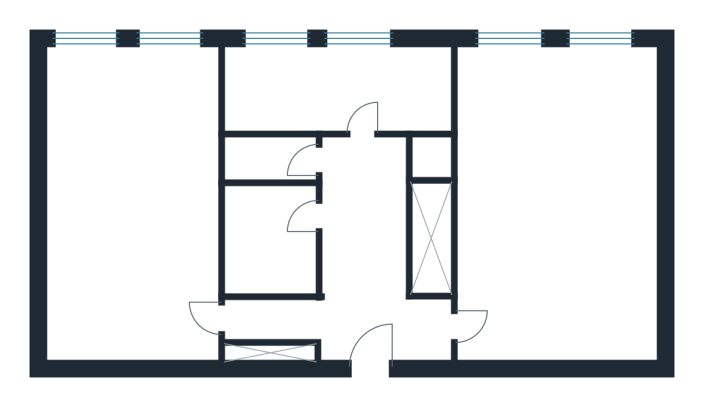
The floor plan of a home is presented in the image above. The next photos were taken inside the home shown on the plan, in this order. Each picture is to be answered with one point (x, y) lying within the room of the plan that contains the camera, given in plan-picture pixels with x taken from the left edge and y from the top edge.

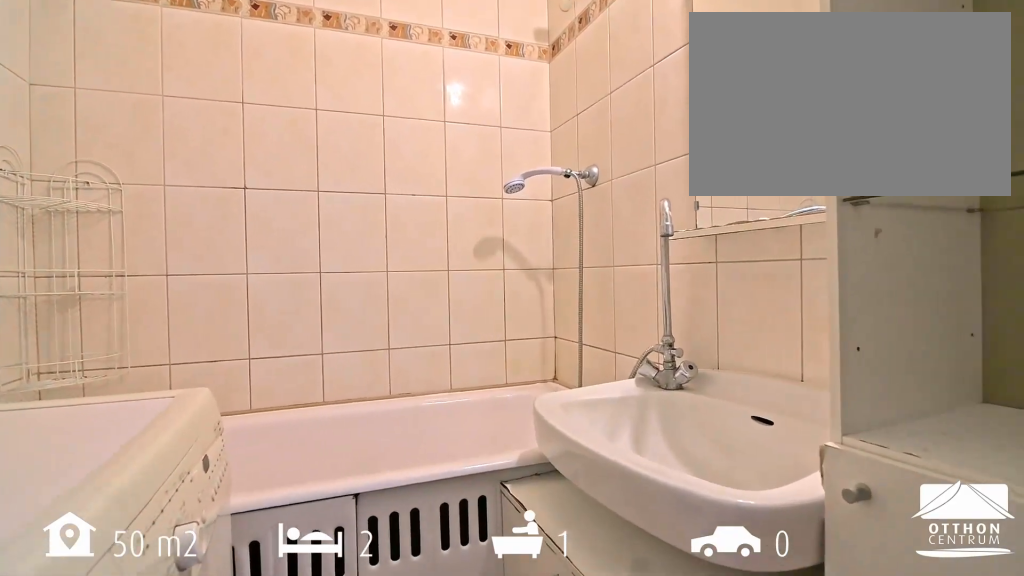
(272, 248)
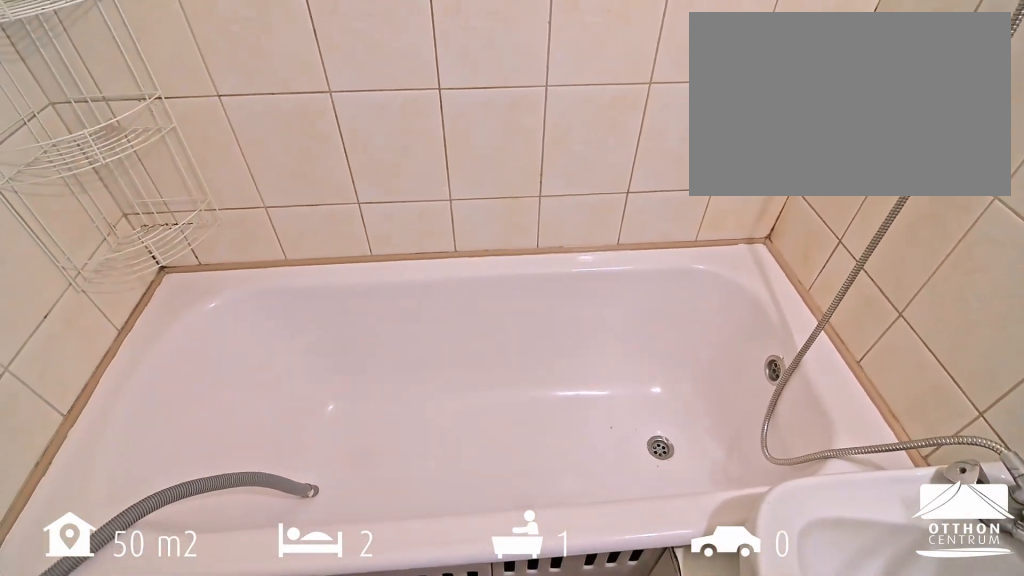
(272, 248)
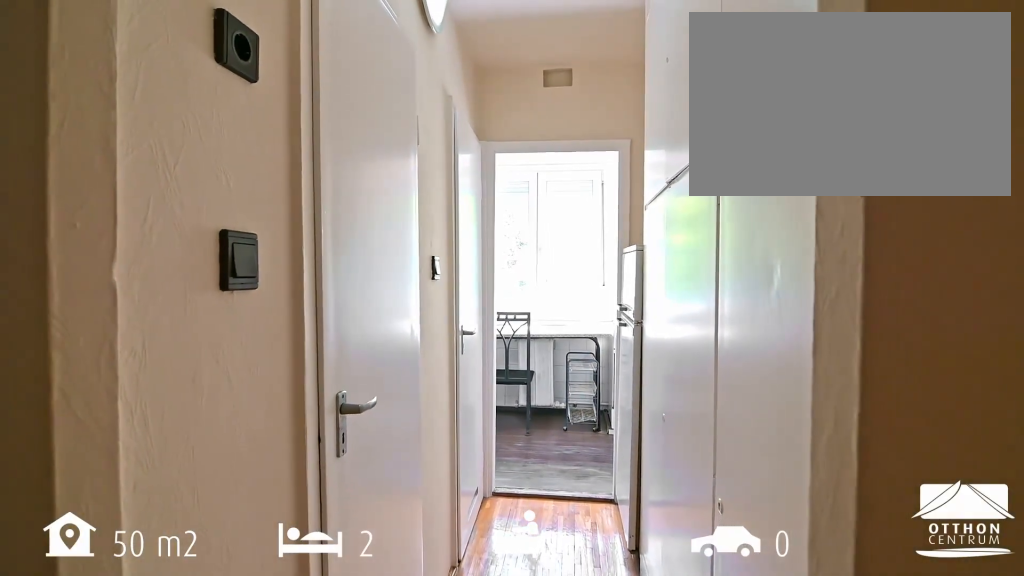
(361, 213)
